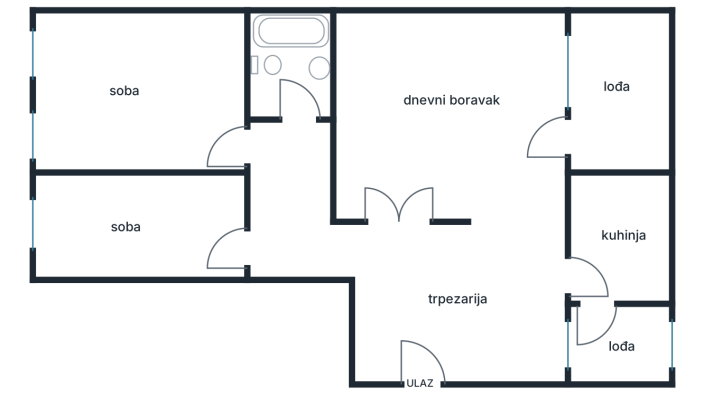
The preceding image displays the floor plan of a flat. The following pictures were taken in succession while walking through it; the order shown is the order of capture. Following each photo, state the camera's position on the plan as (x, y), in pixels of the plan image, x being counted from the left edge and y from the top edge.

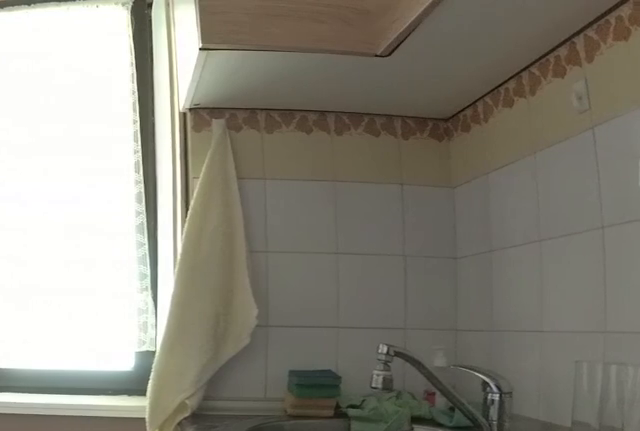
(587, 304)
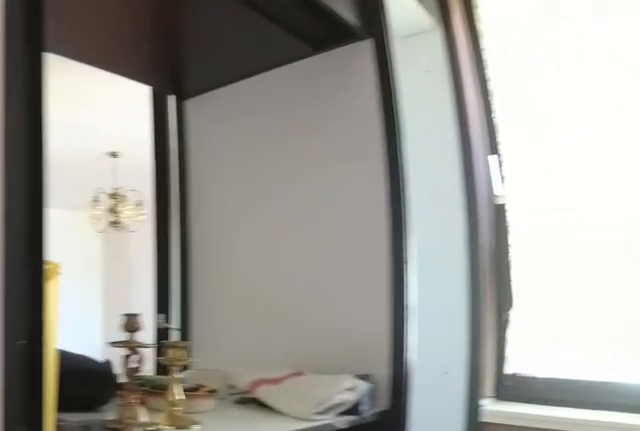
(599, 296)
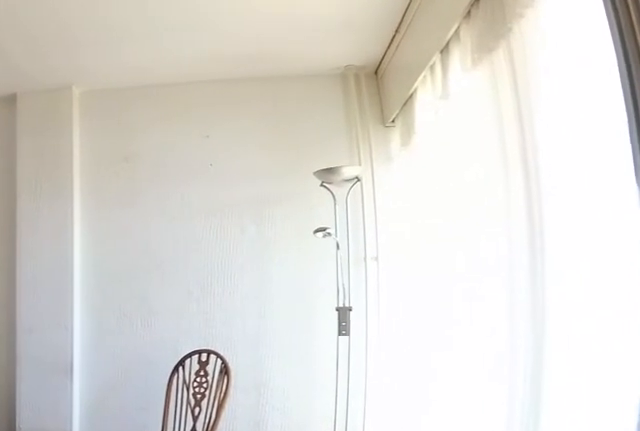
(543, 235)
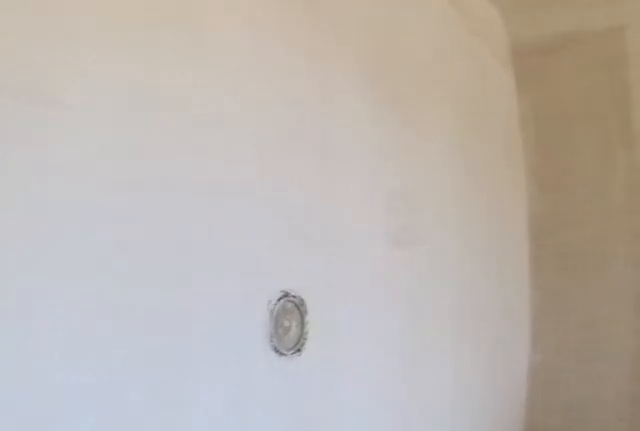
(412, 204)
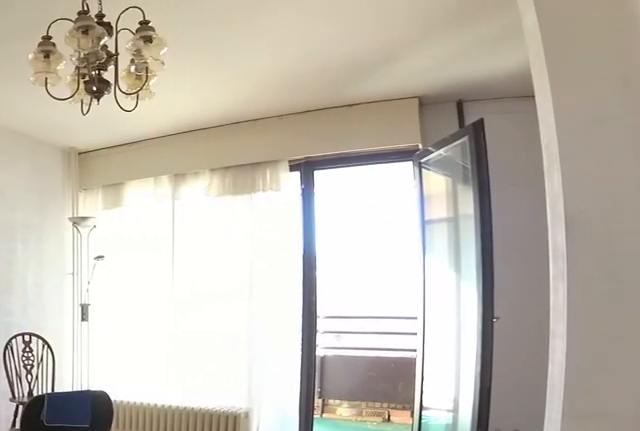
(361, 191)
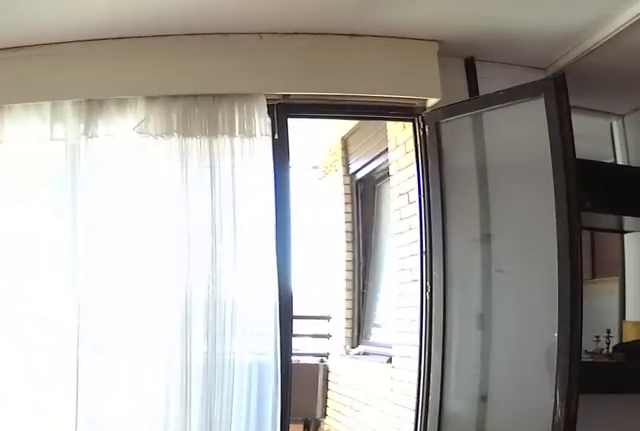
(401, 88)
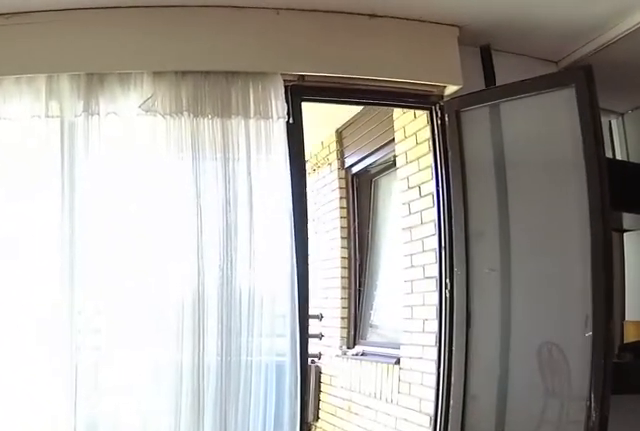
(429, 88)
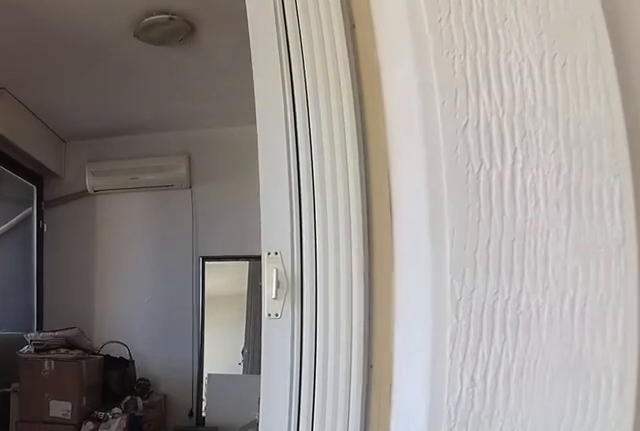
(490, 141)
